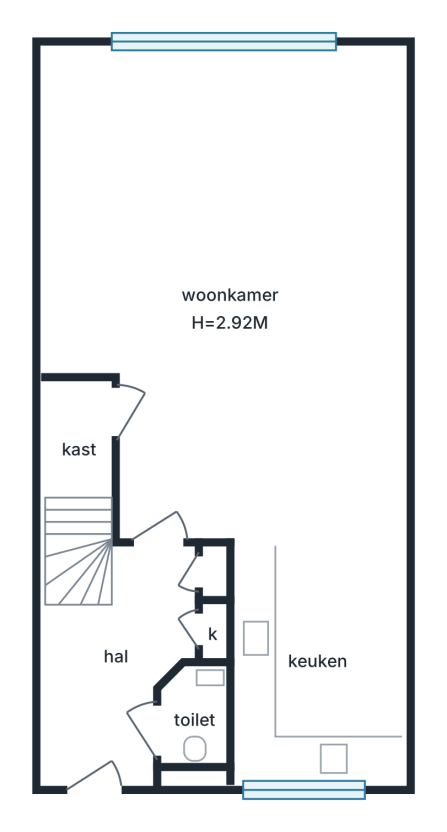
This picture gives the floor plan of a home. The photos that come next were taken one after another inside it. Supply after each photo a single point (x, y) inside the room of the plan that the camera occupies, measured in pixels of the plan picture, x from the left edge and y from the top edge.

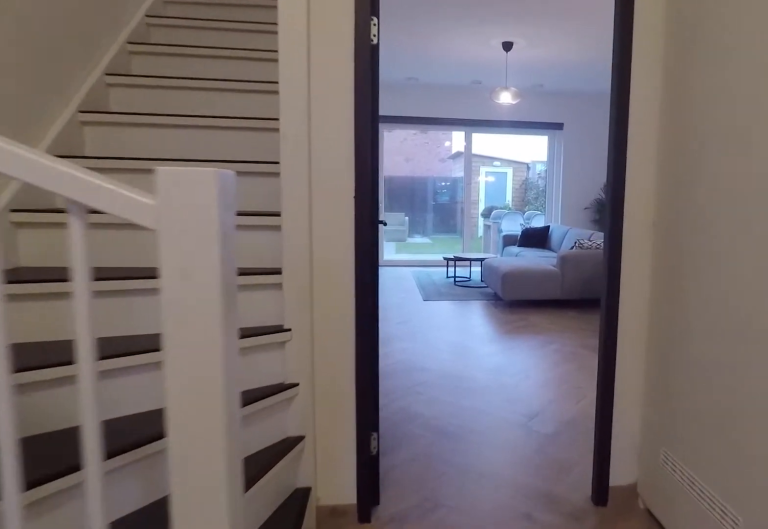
(116, 667)
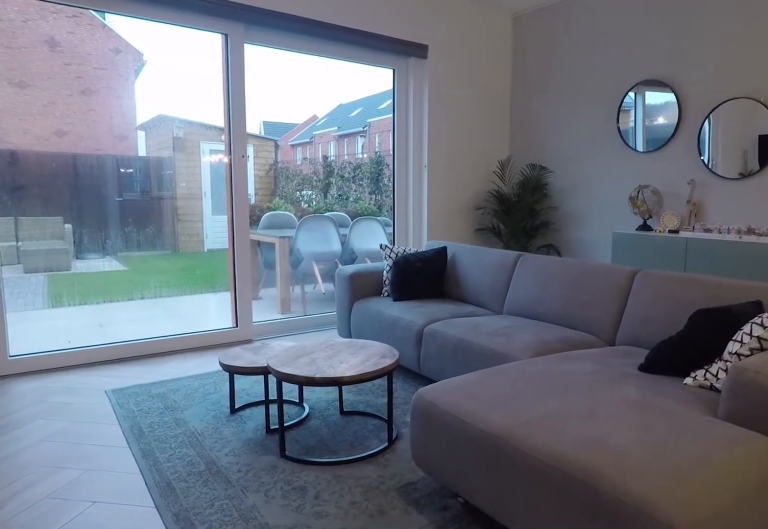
(240, 350)
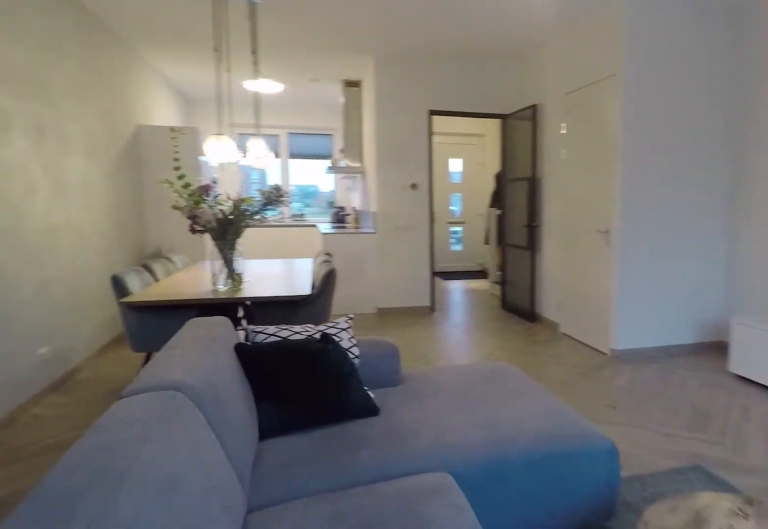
(240, 350)
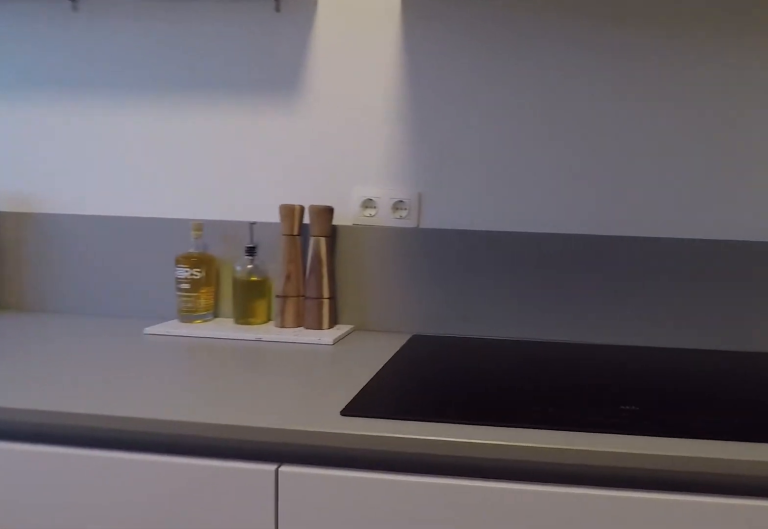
(318, 658)
